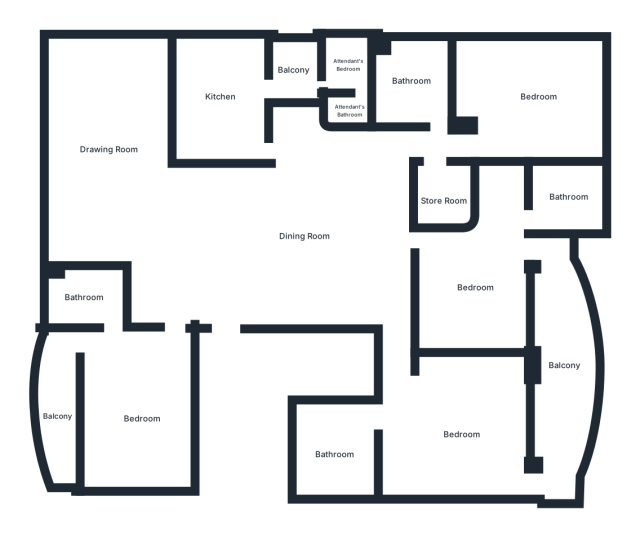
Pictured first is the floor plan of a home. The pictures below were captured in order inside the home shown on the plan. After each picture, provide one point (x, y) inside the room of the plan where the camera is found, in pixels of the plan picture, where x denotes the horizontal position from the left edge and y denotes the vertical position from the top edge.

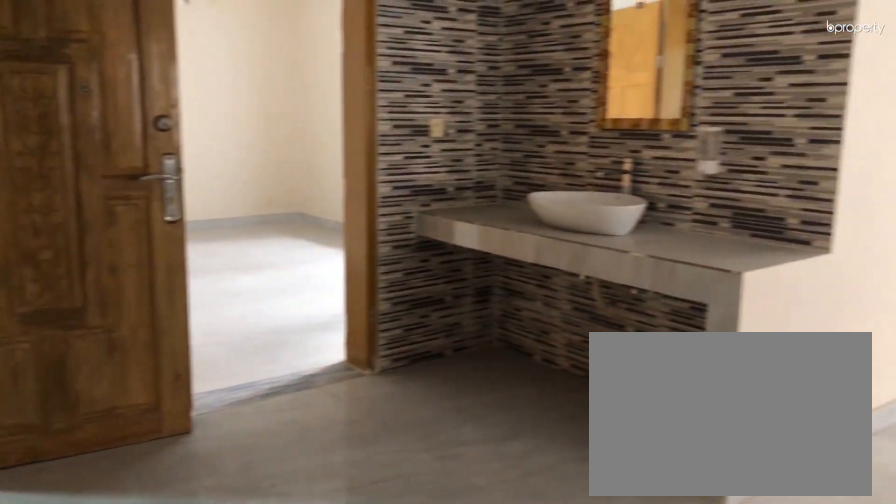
(305, 235)
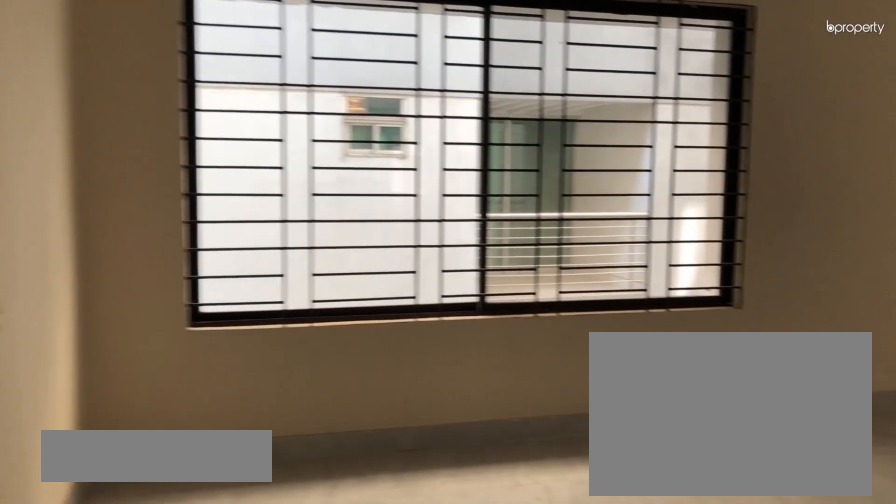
(106, 130)
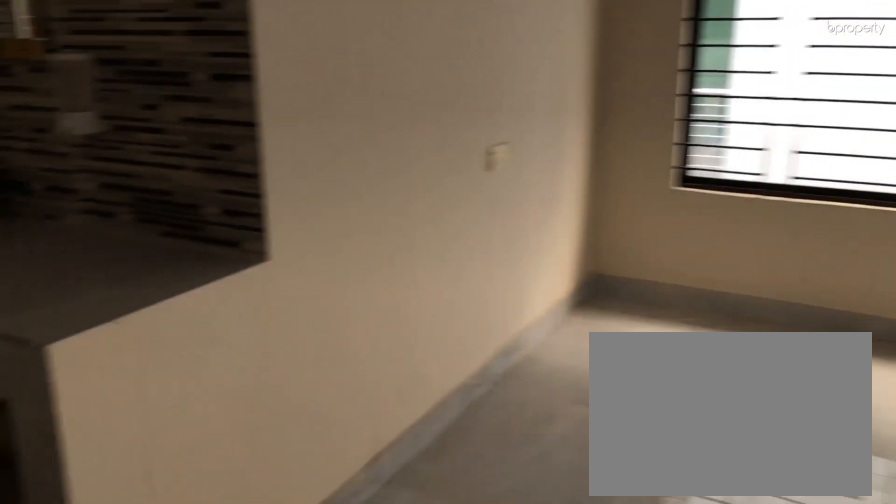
(106, 130)
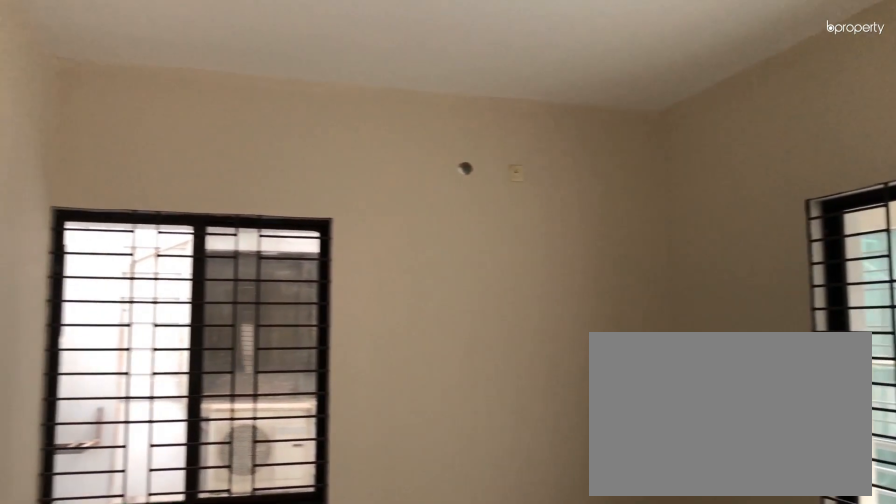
(136, 419)
